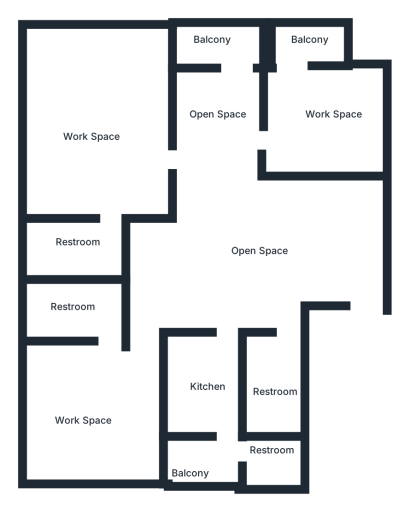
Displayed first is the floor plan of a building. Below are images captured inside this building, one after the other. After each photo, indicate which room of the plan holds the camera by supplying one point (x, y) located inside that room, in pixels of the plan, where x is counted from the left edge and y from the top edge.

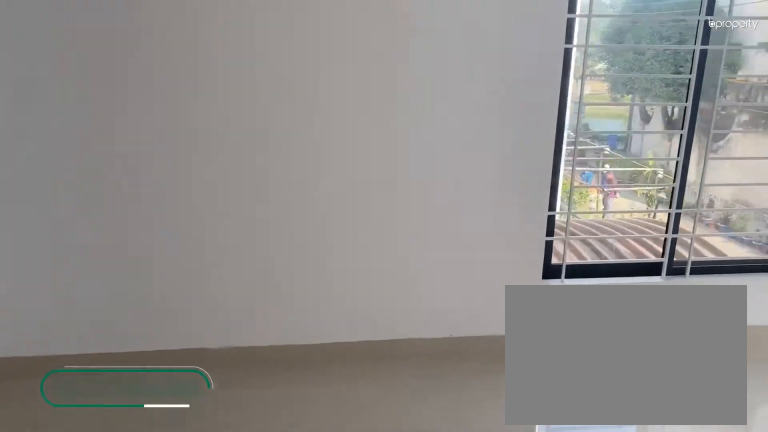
(100, 114)
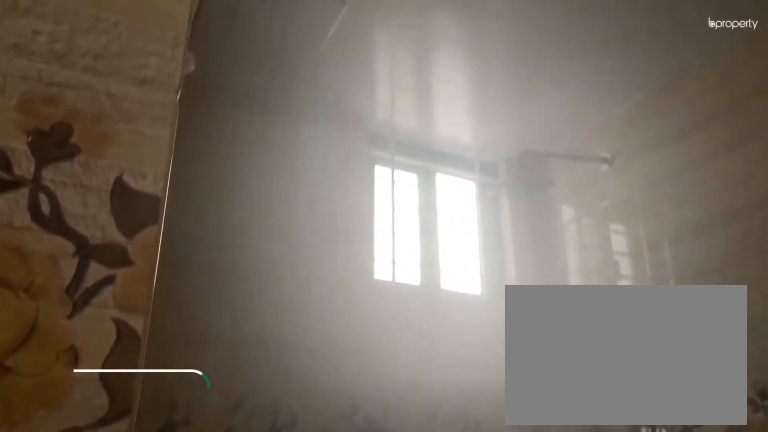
(79, 310)
